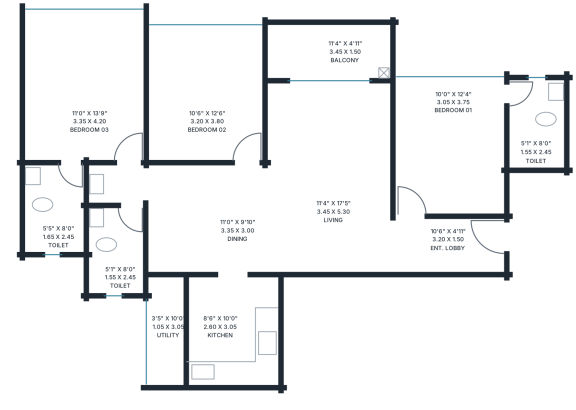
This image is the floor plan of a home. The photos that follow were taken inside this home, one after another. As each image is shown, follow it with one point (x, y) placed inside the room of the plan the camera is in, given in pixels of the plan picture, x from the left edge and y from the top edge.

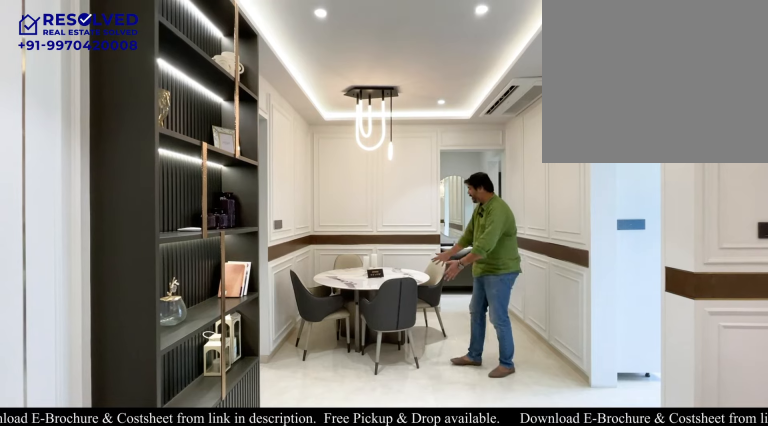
(208, 218)
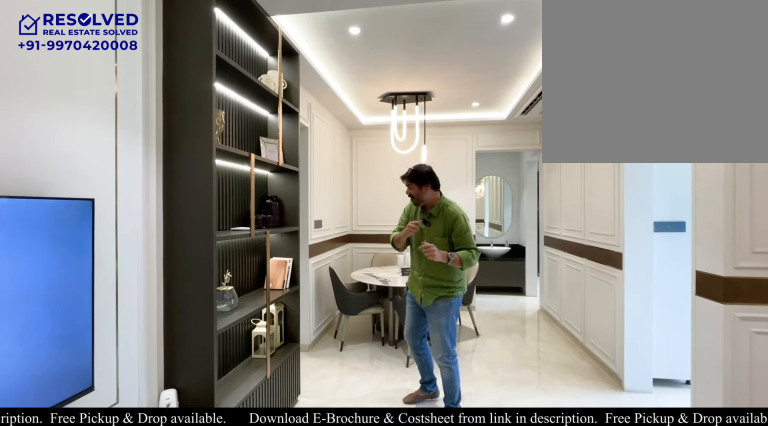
(208, 218)
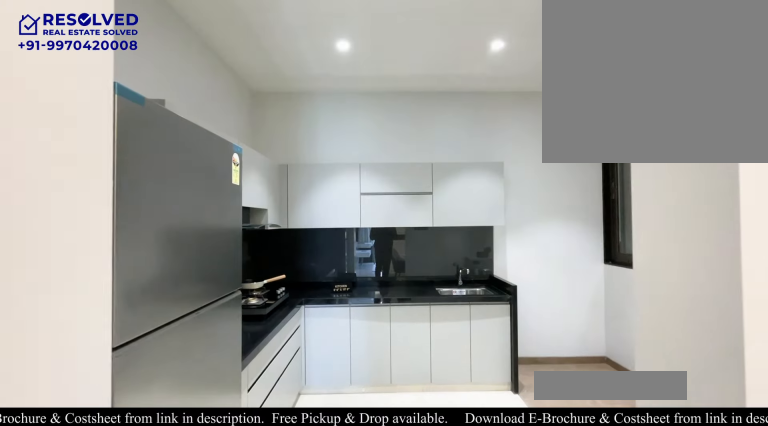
(232, 330)
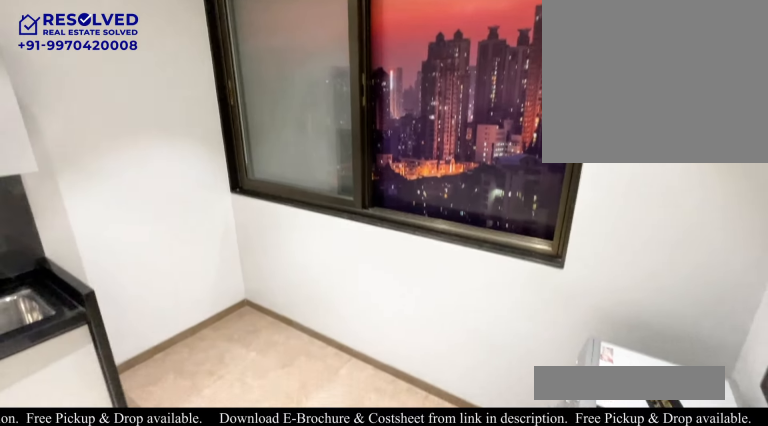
(166, 330)
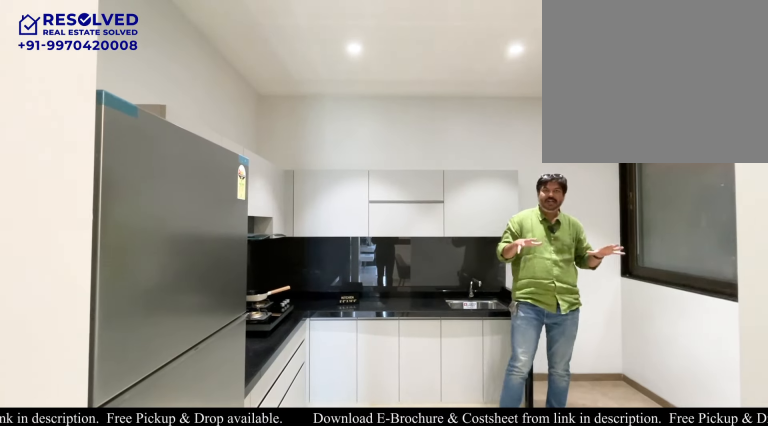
(232, 330)
